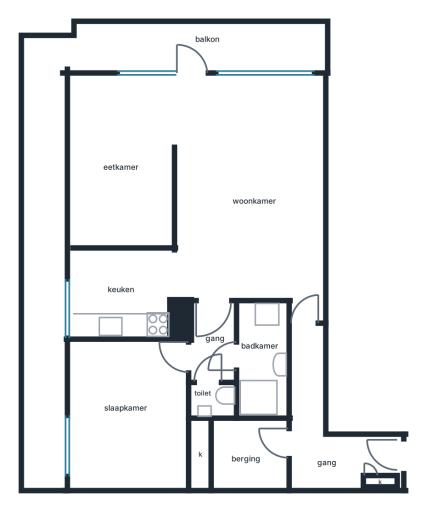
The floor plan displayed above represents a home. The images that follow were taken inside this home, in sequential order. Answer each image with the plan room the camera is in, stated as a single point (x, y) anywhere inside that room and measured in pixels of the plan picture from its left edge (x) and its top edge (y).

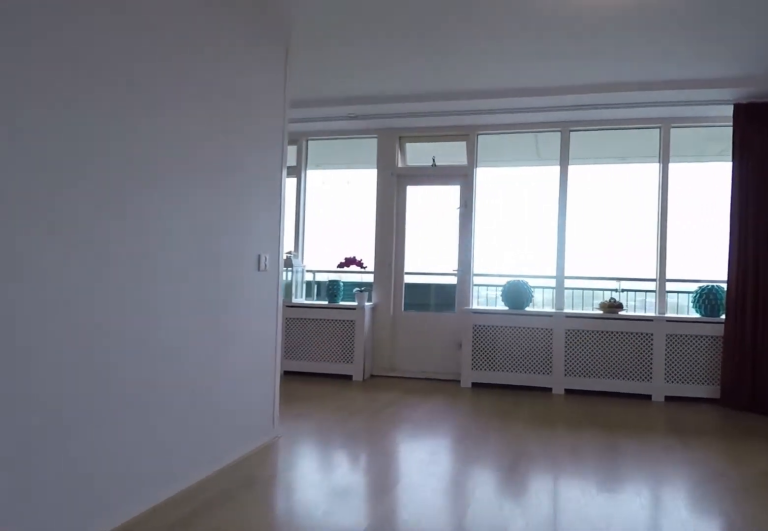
(250, 191)
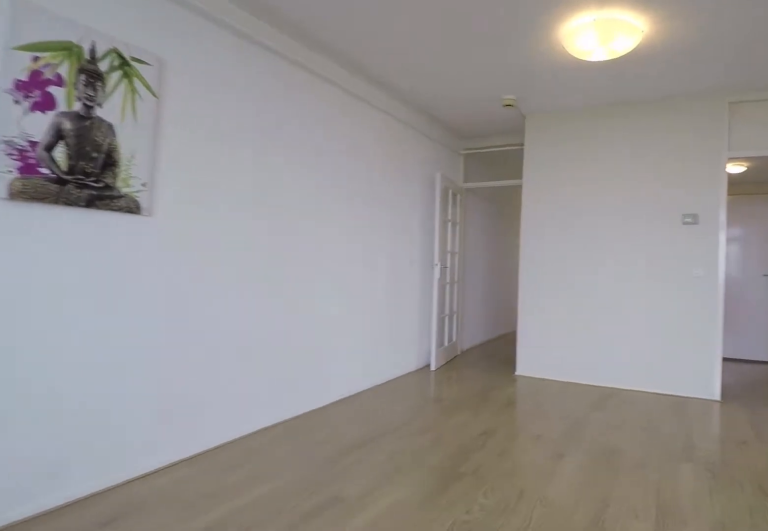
(250, 191)
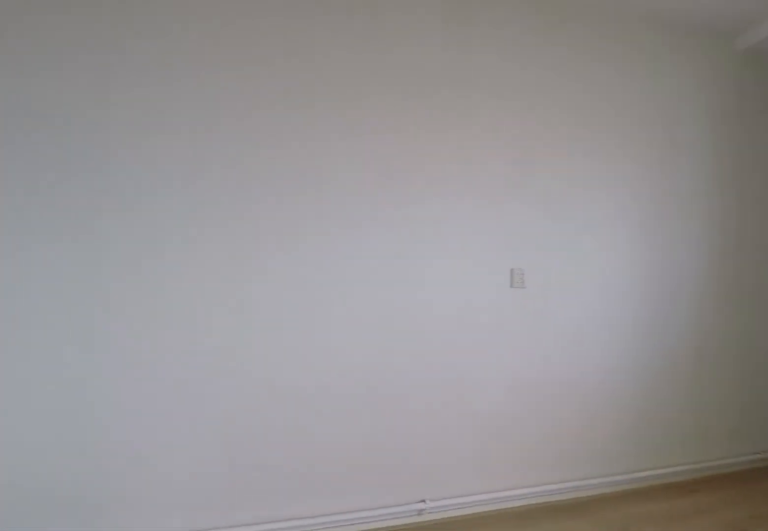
(123, 160)
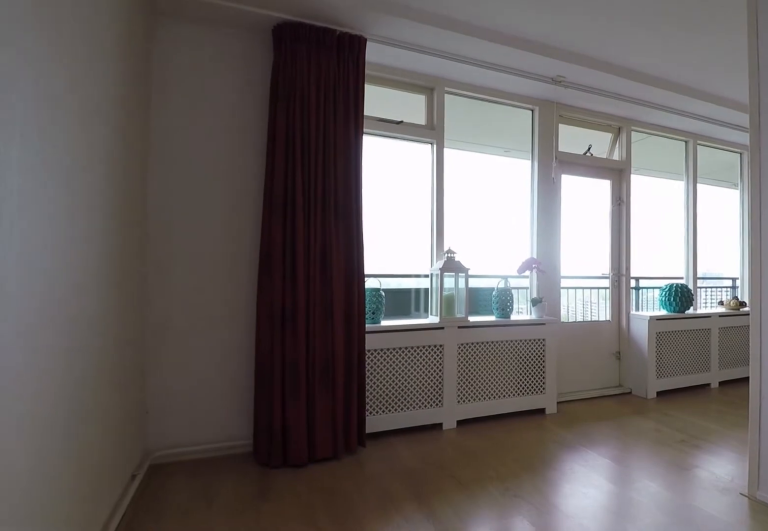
(123, 160)
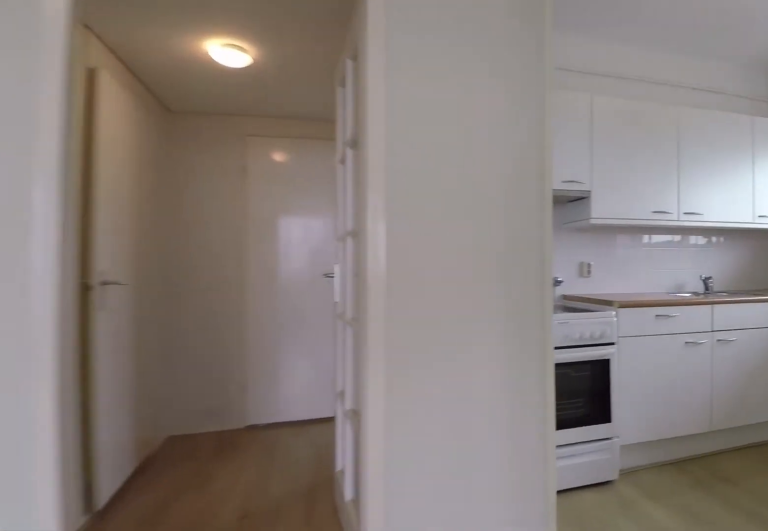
(250, 190)
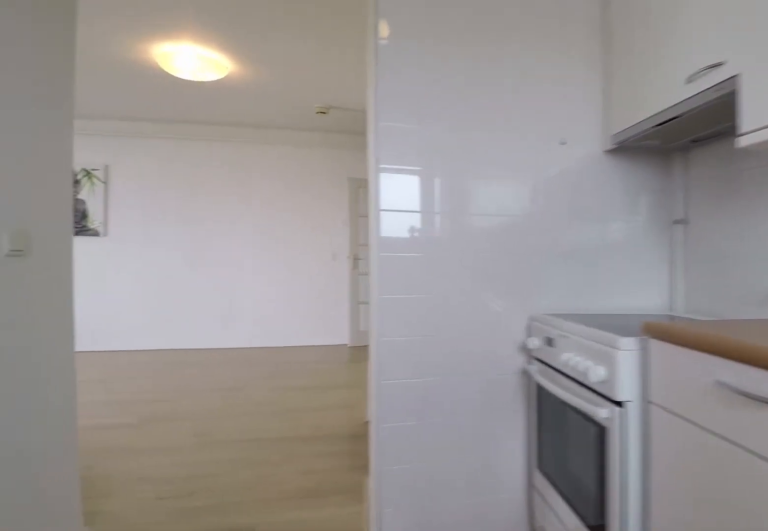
(120, 323)
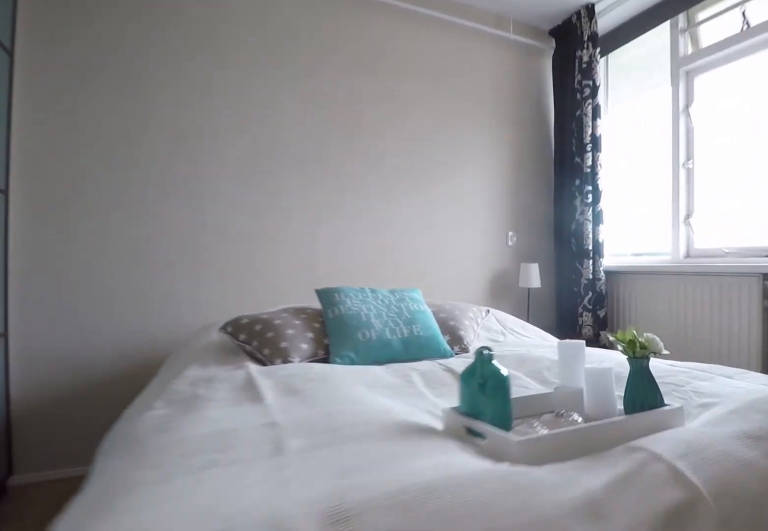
(130, 415)
